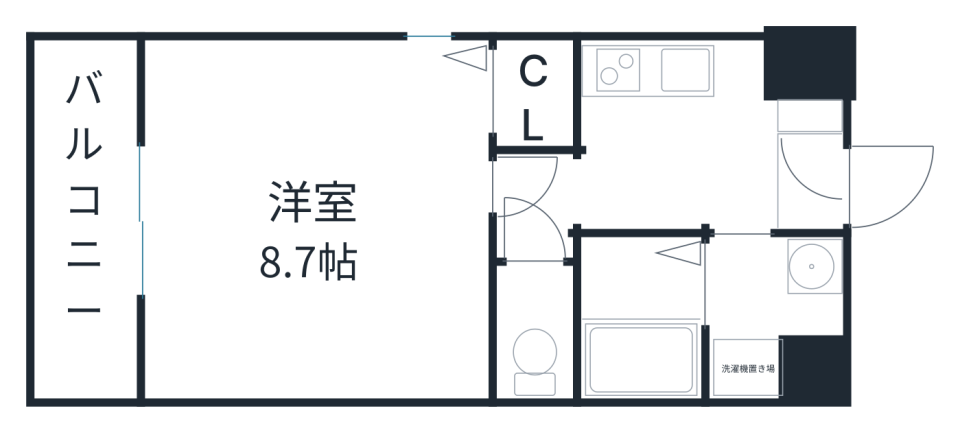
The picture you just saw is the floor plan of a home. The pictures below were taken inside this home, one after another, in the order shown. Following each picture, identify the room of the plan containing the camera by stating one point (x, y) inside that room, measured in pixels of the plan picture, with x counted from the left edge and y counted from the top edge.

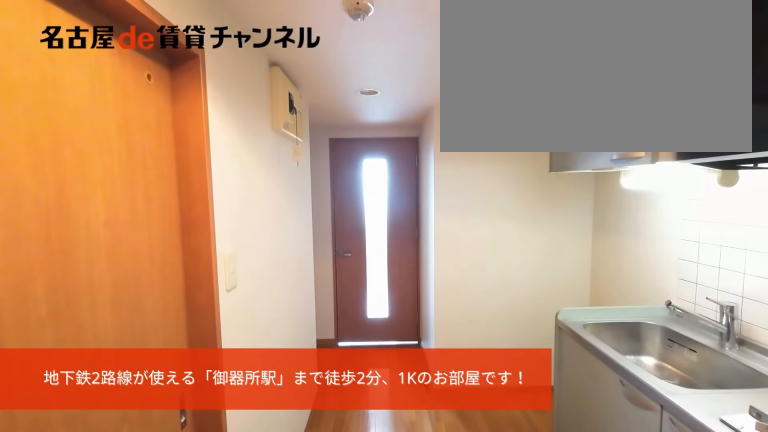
(815, 184)
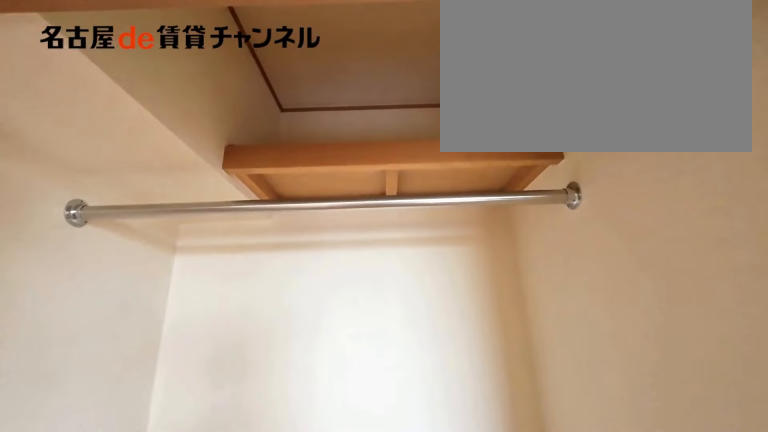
(531, 96)
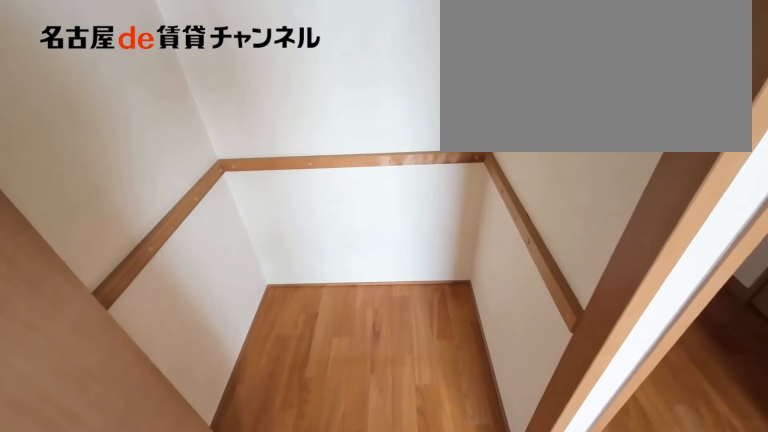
(531, 96)
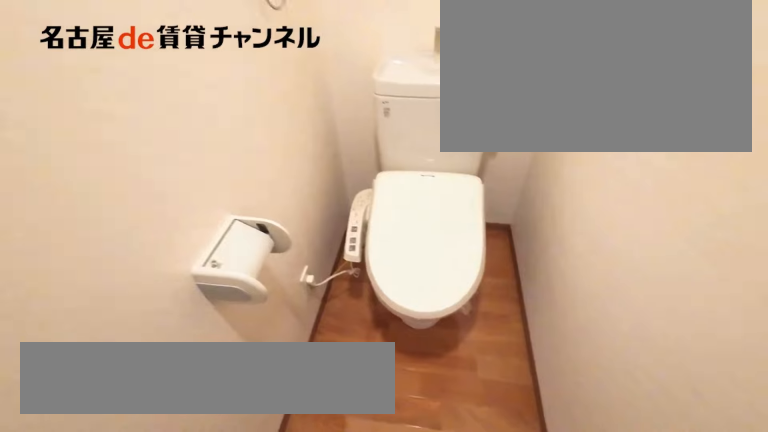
(535, 331)
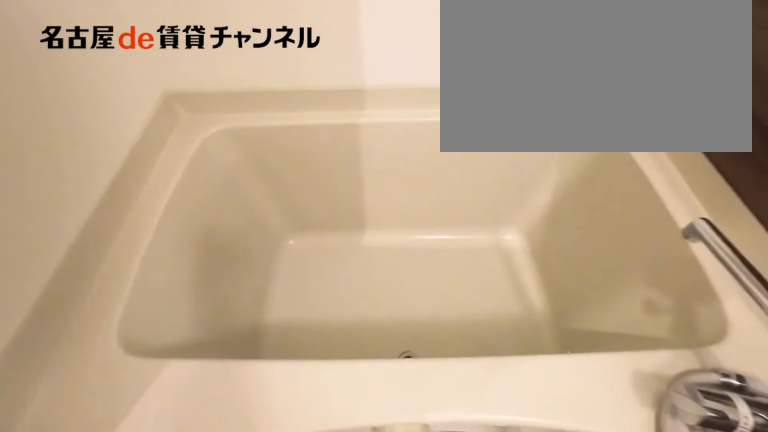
(636, 314)
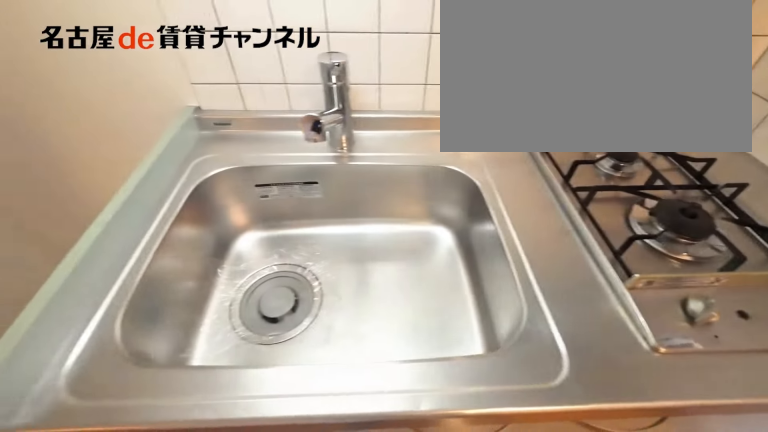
(670, 70)
